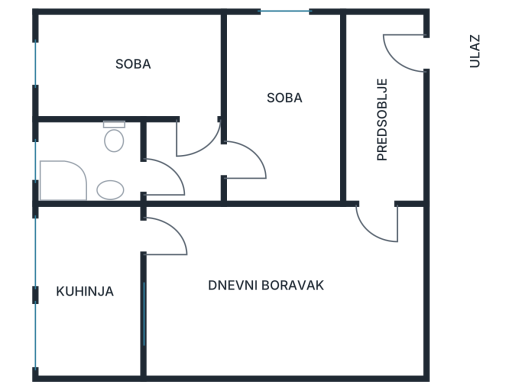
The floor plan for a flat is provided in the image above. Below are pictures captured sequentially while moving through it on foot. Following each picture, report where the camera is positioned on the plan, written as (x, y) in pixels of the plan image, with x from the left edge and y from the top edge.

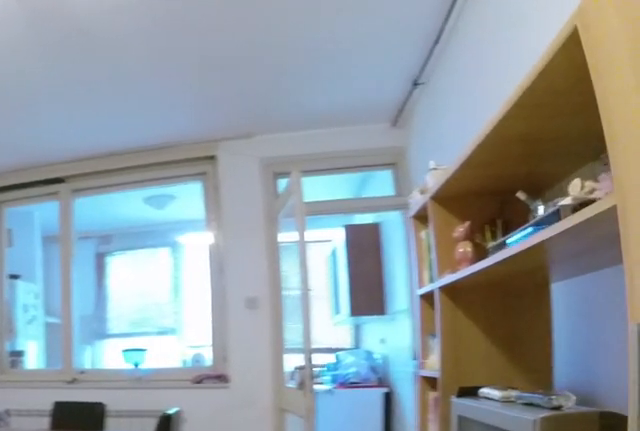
(413, 273)
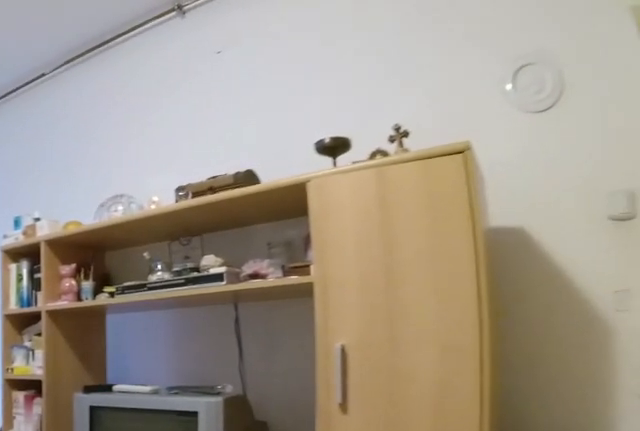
(420, 312)
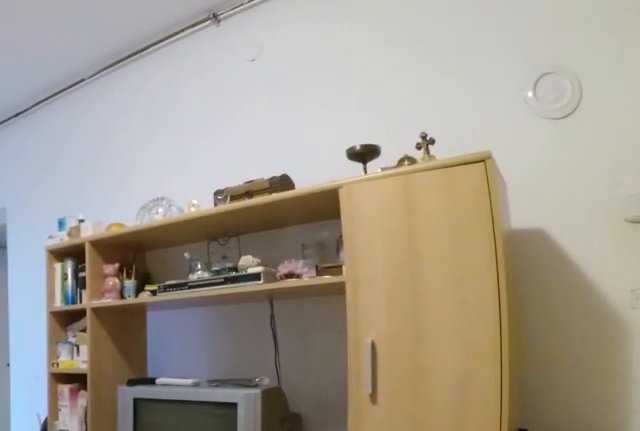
(421, 325)
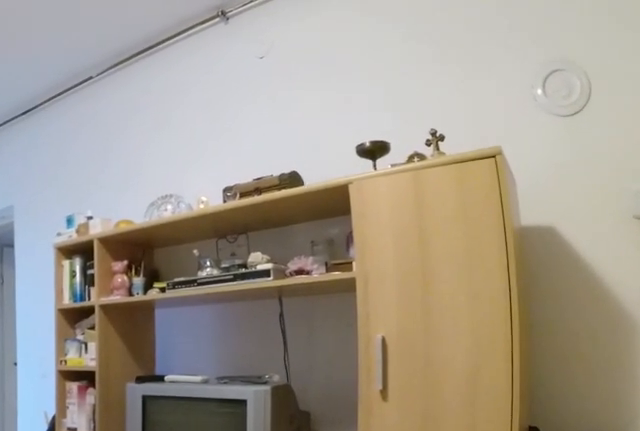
(421, 328)
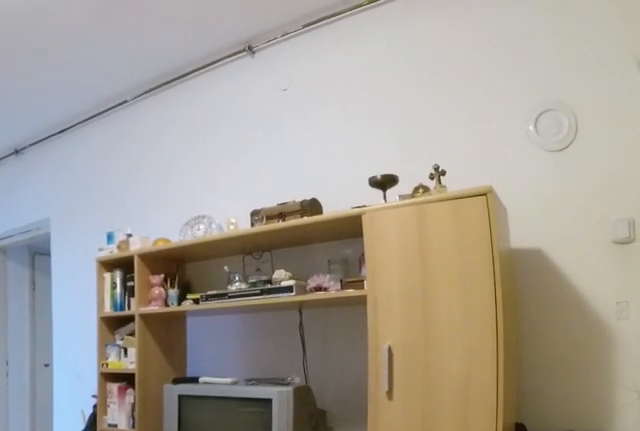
(418, 340)
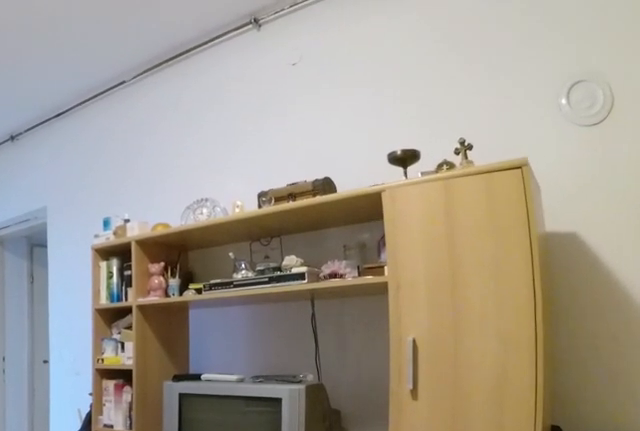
(385, 345)
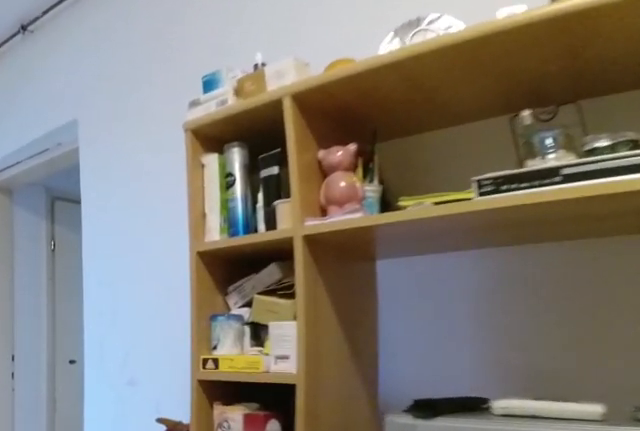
(296, 308)
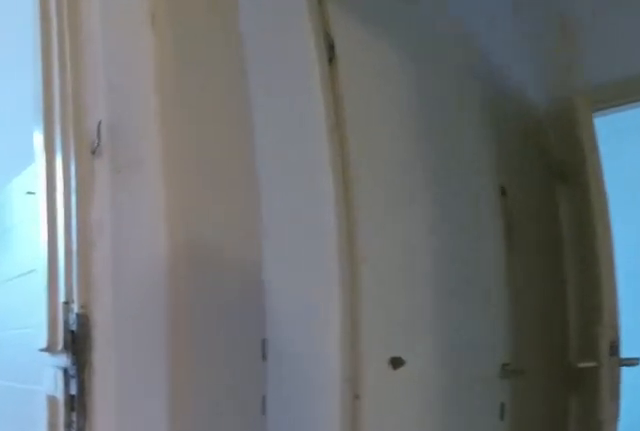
(189, 256)
